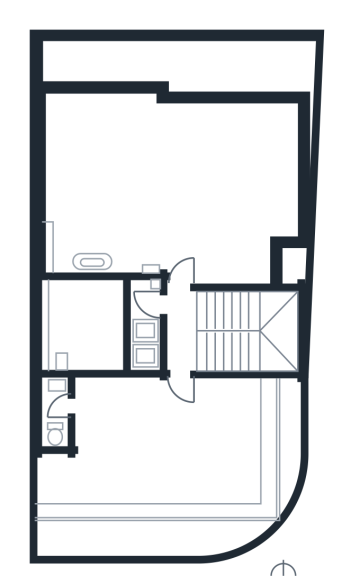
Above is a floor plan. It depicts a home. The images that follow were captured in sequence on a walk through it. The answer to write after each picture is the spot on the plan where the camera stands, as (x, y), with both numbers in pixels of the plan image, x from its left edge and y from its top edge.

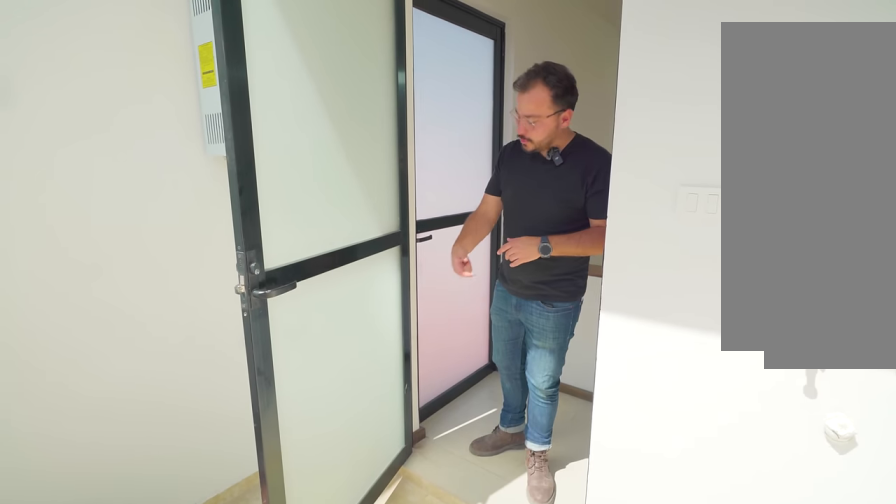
(101, 312)
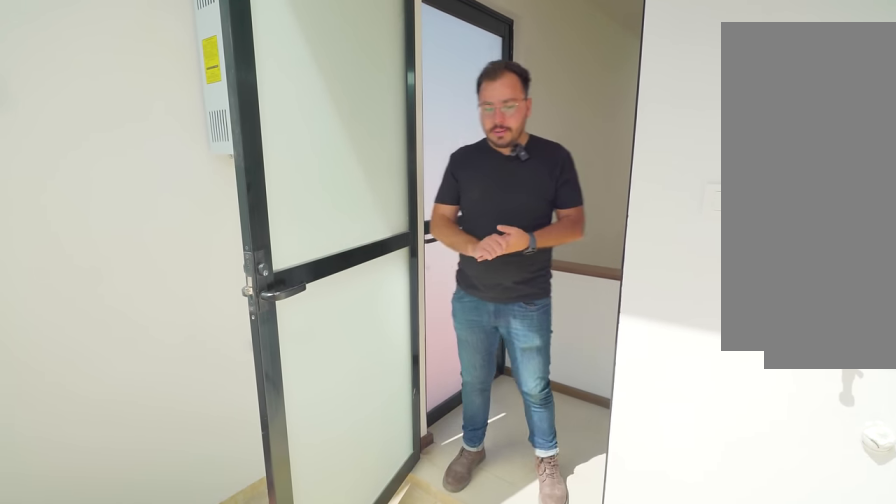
(101, 312)
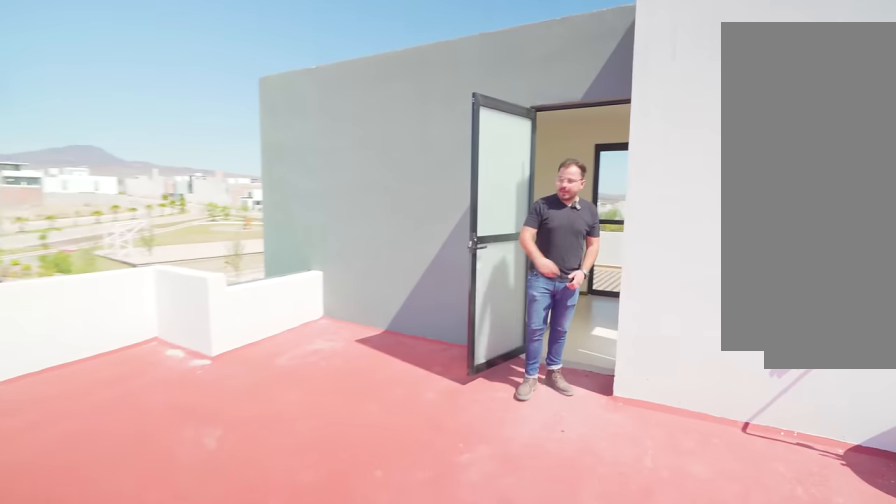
(100, 134)
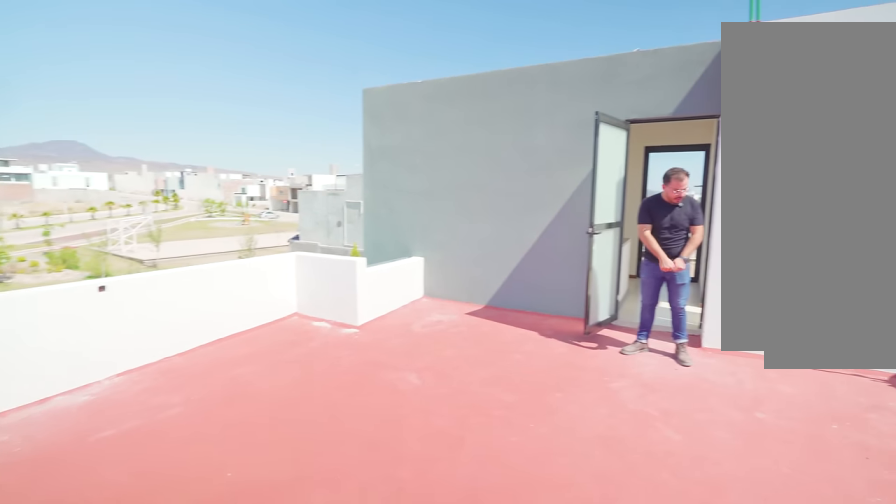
(185, 192)
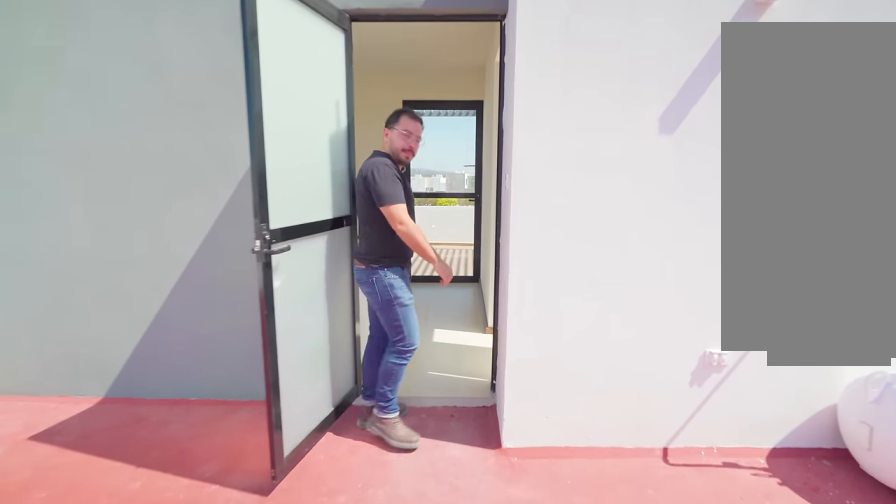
(173, 165)
